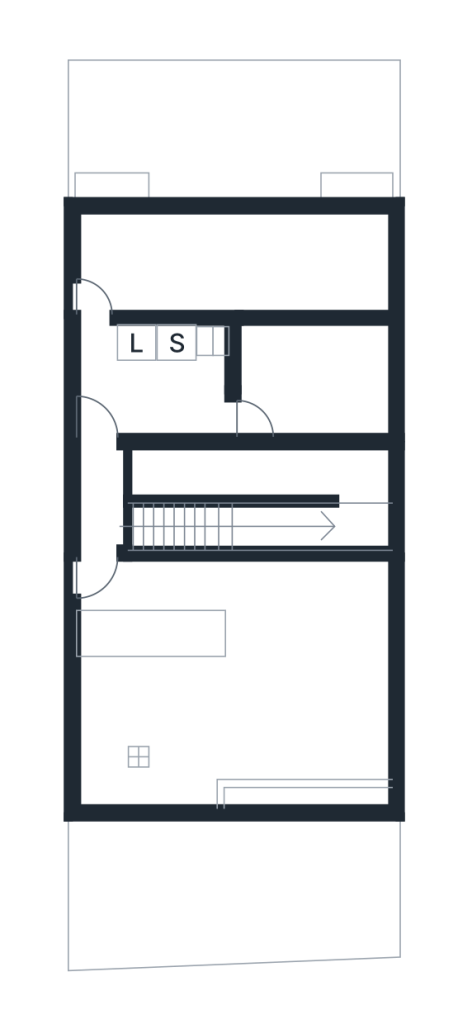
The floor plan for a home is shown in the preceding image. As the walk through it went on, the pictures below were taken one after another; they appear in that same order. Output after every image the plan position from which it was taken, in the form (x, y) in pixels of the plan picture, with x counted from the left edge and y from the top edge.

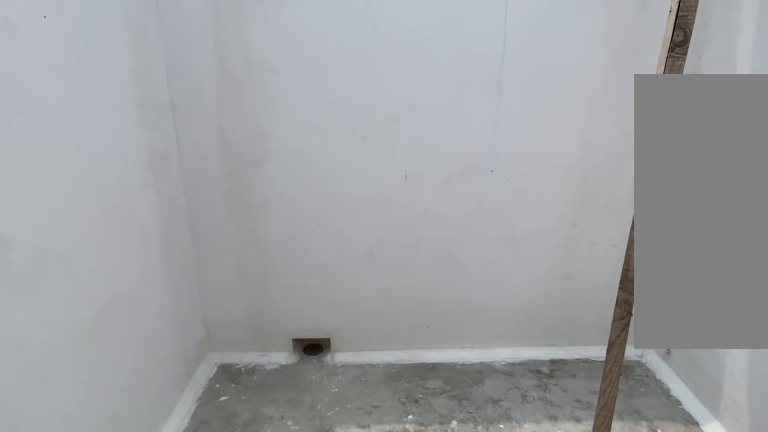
(268, 393)
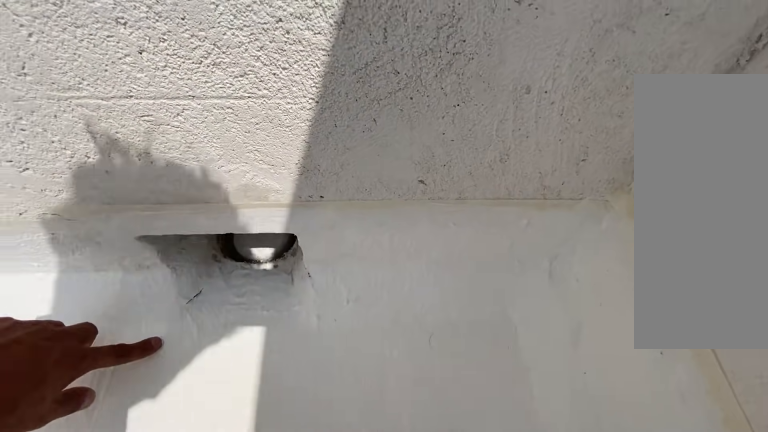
(89, 233)
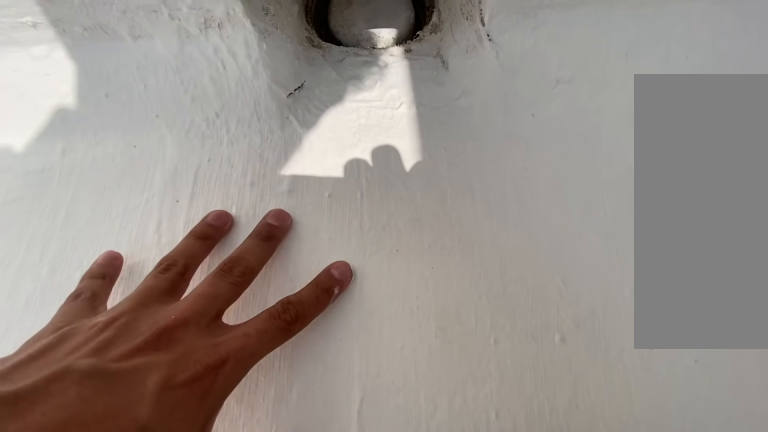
(89, 231)
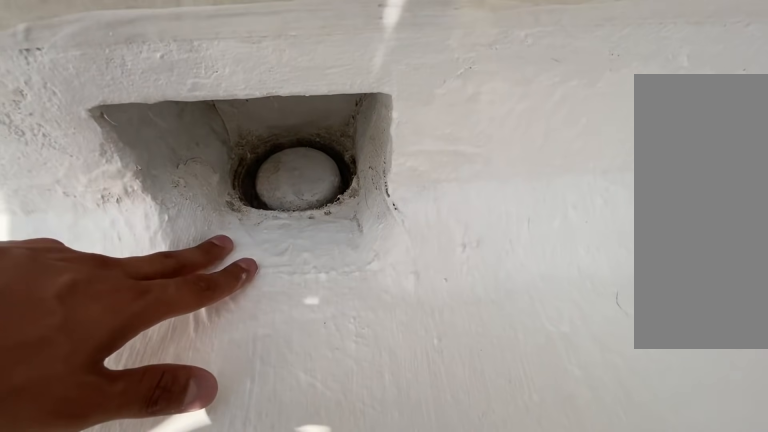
(89, 231)
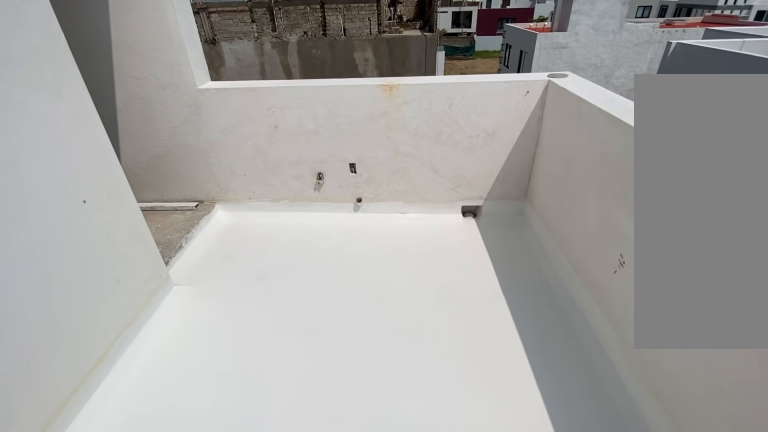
(142, 255)
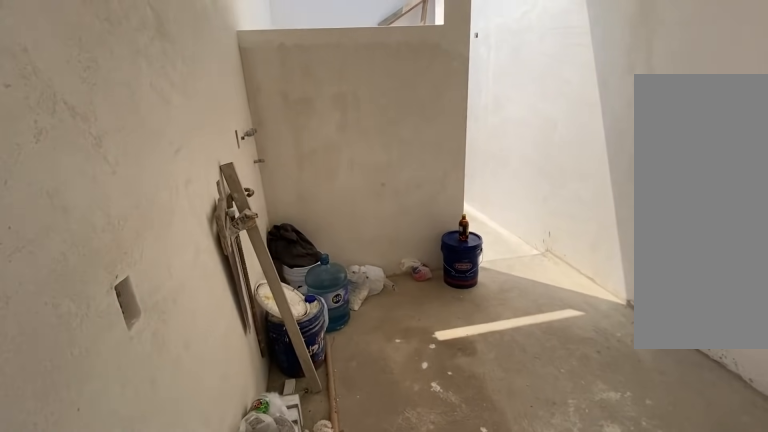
(97, 304)
